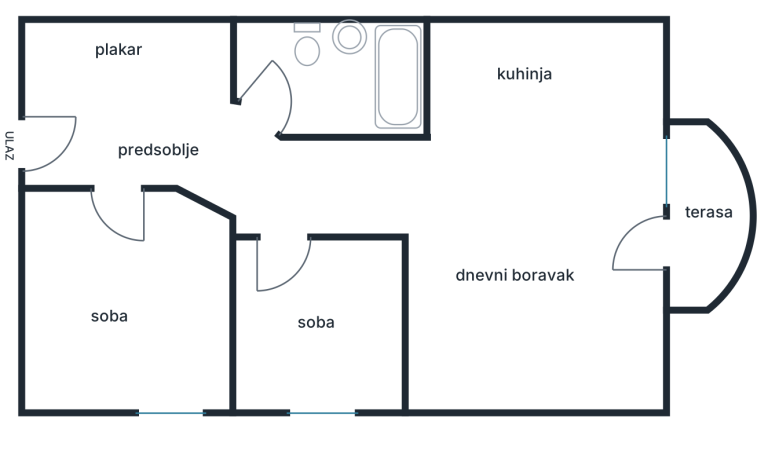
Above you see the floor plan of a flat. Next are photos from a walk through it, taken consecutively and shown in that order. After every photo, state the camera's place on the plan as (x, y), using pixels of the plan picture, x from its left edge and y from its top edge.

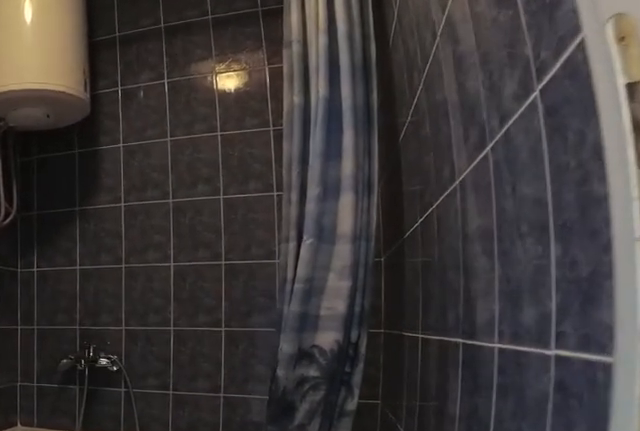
(244, 129)
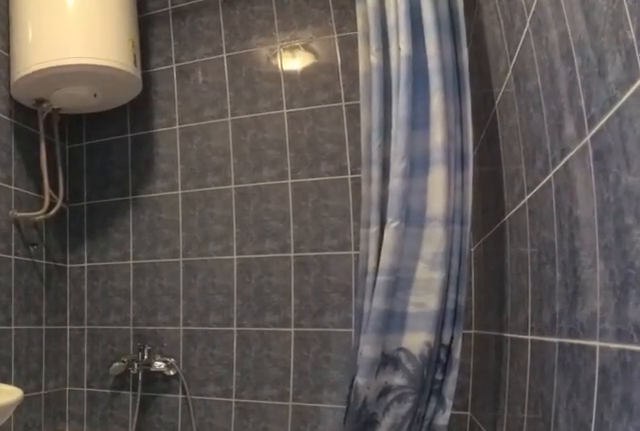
(258, 113)
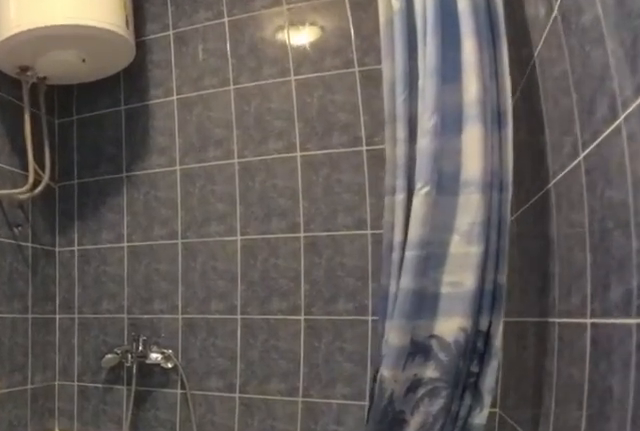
(266, 103)
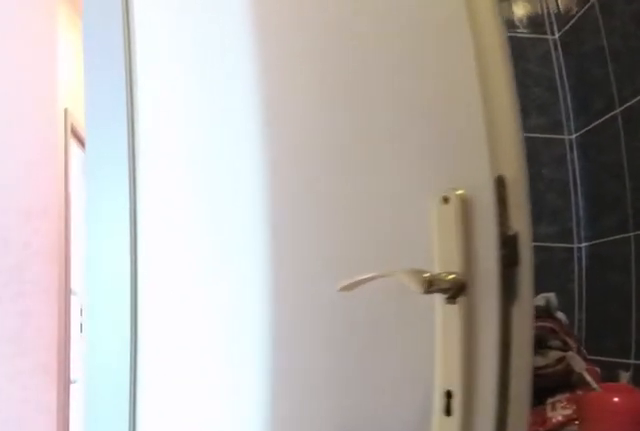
(313, 94)
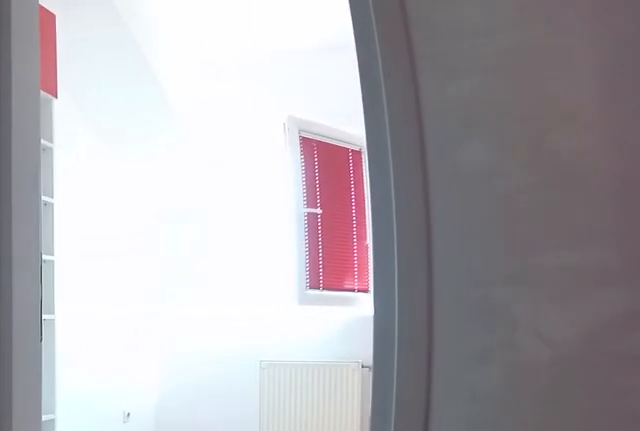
(258, 146)
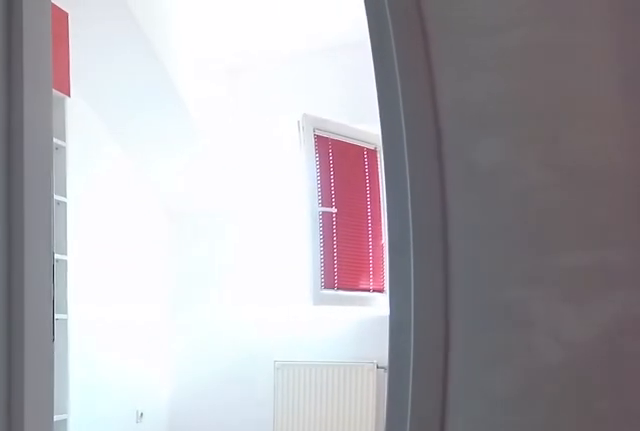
(258, 149)
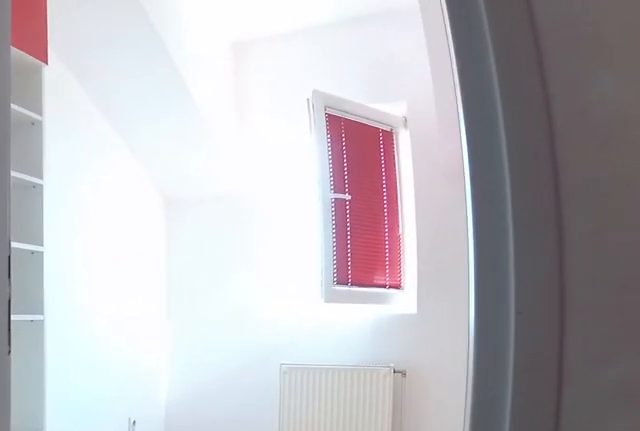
(265, 167)
